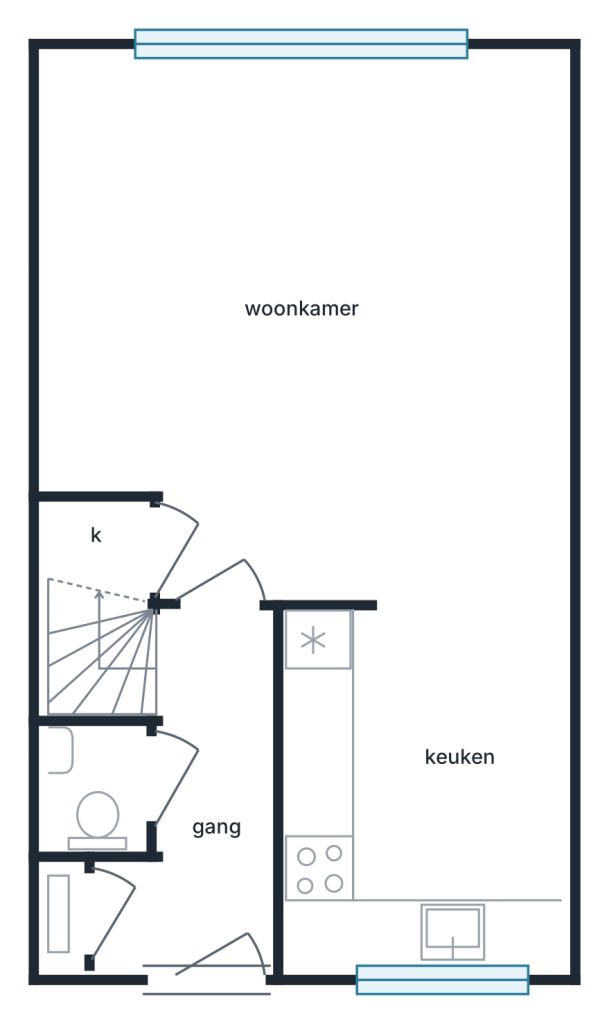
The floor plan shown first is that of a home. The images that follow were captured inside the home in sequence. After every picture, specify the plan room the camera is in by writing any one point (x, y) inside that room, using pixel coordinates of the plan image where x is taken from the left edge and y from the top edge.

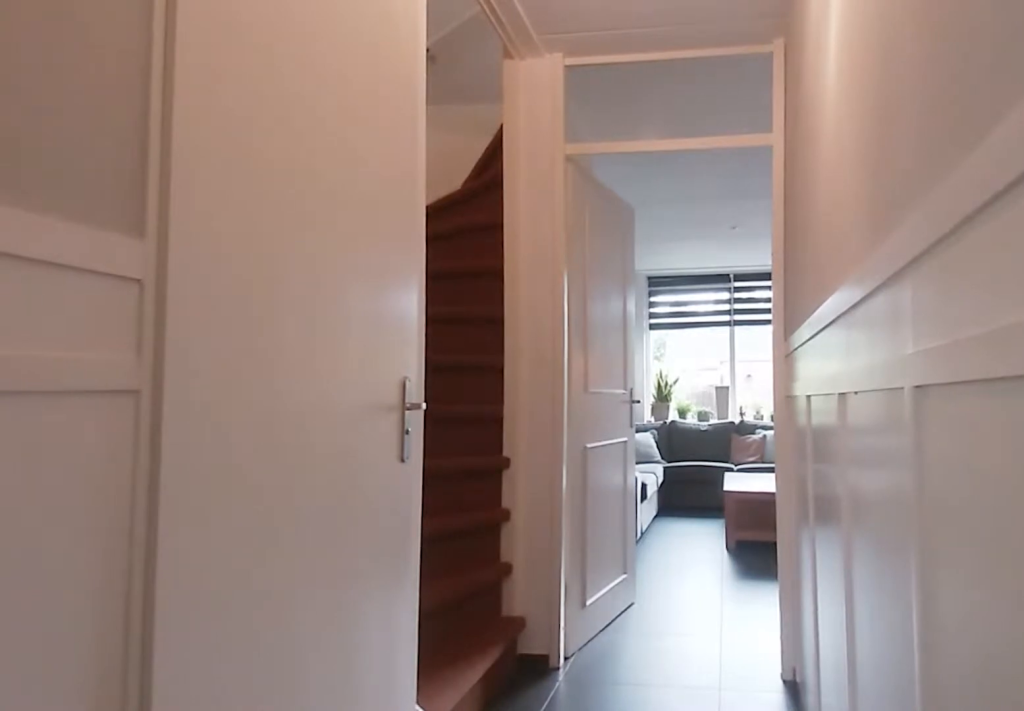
(205, 807)
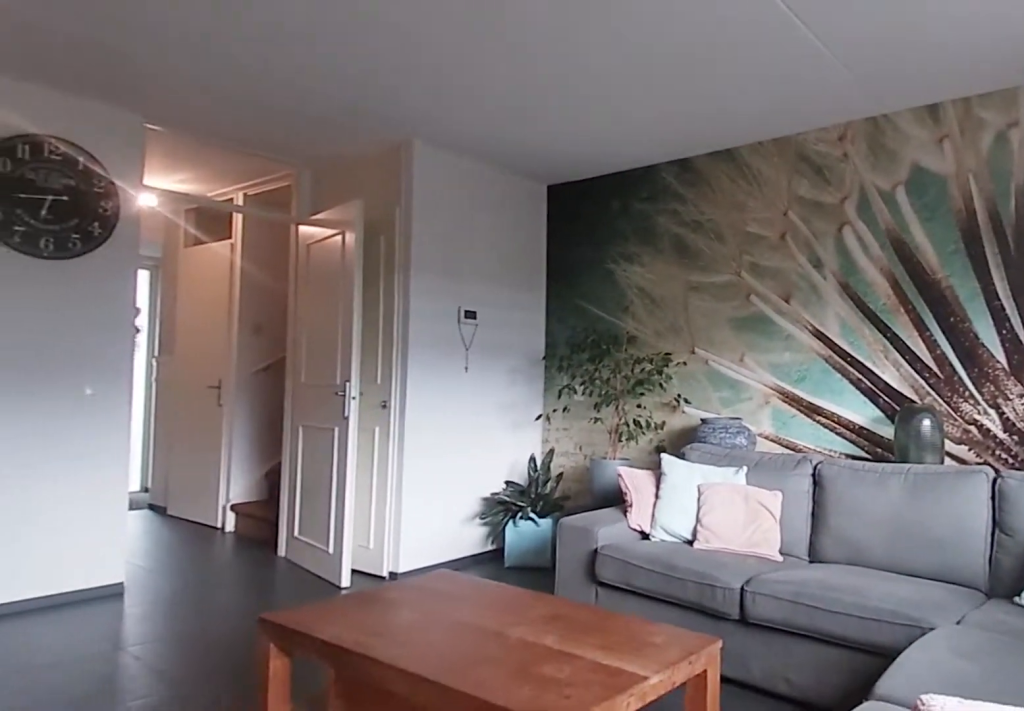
(317, 317)
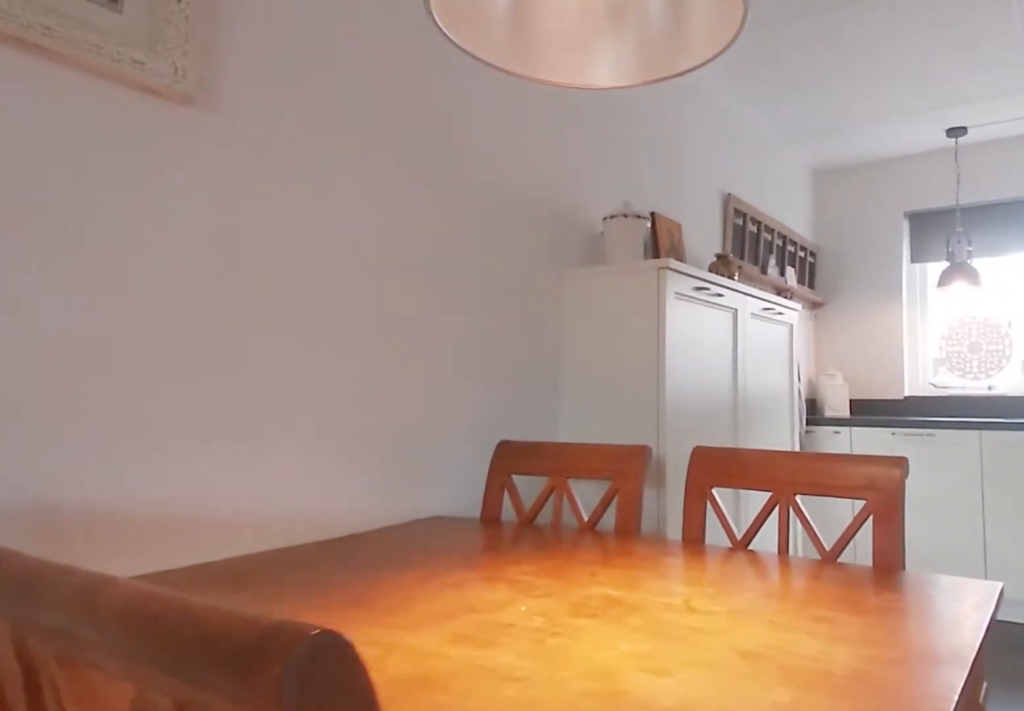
(316, 319)
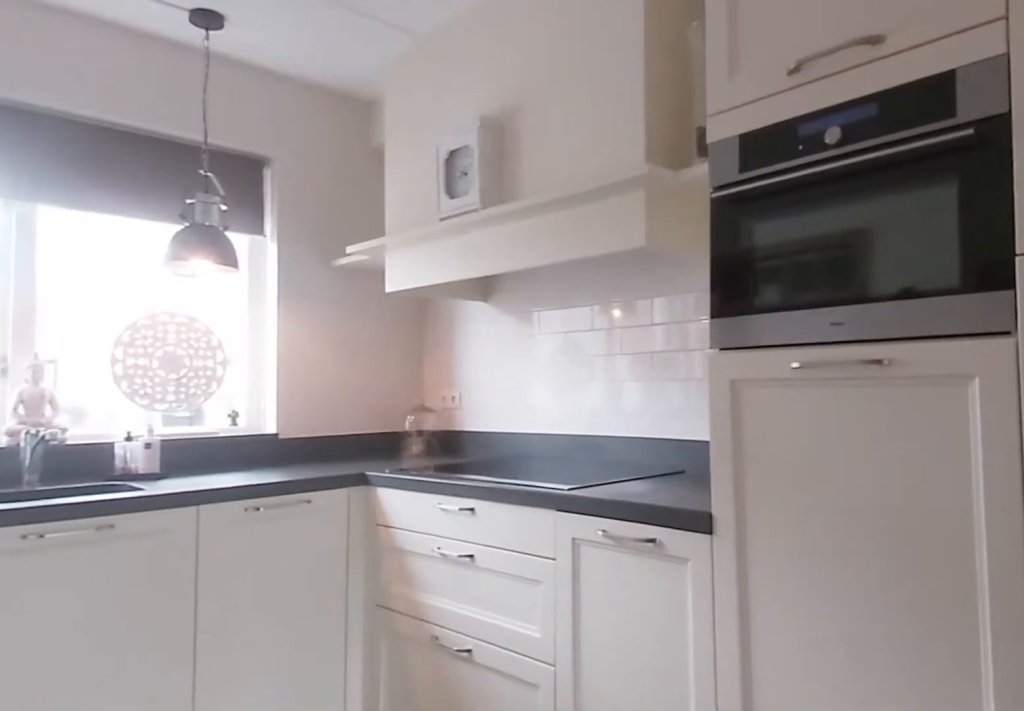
(423, 784)
